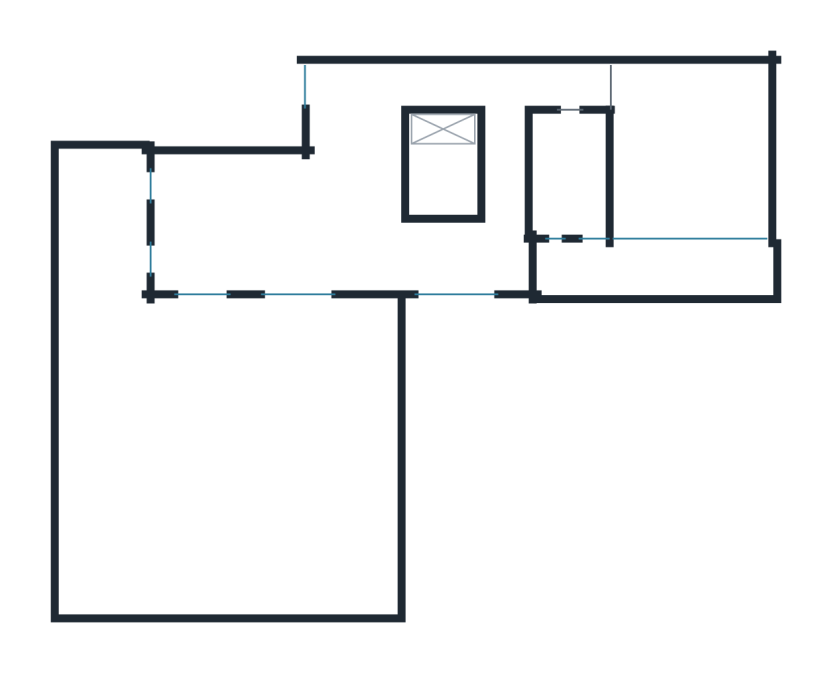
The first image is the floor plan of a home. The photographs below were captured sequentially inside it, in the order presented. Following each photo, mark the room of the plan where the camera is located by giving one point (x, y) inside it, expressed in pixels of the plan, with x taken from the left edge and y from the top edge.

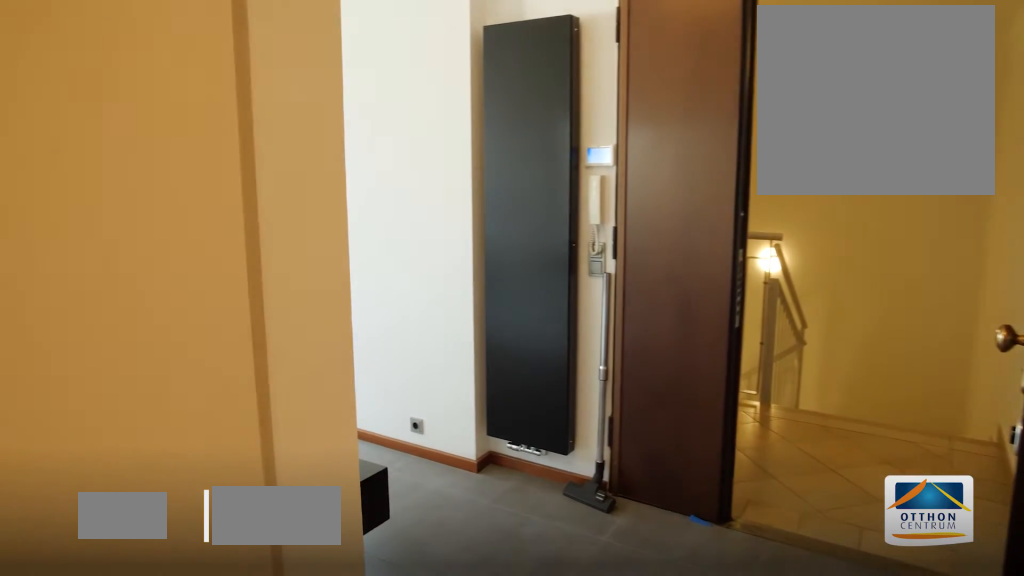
(354, 94)
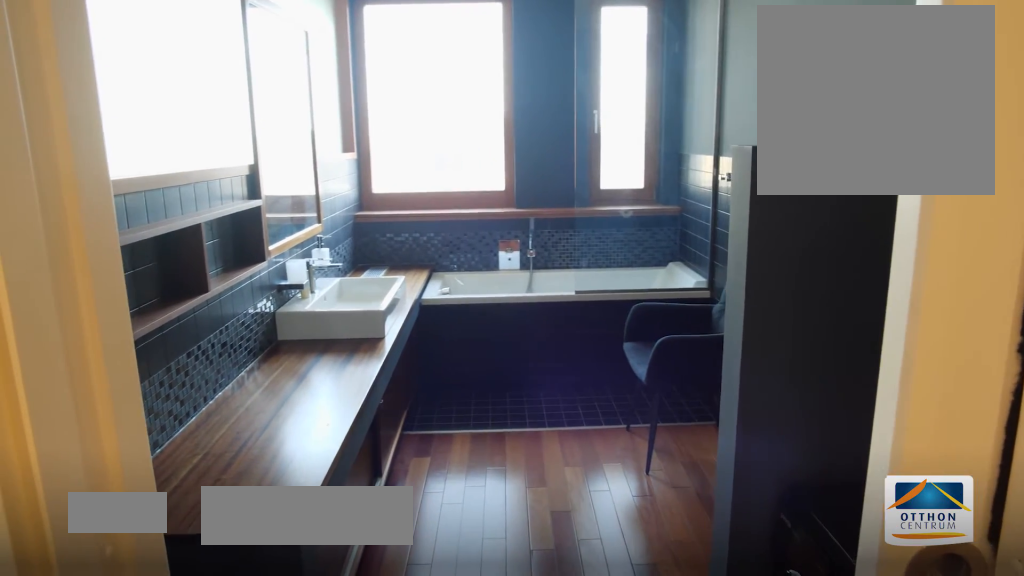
(569, 169)
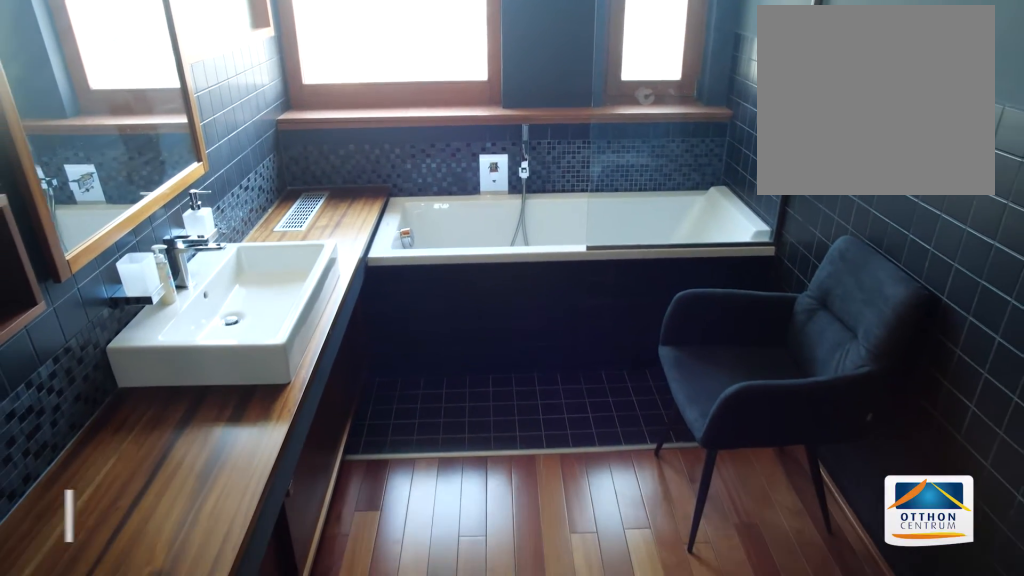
(569, 170)
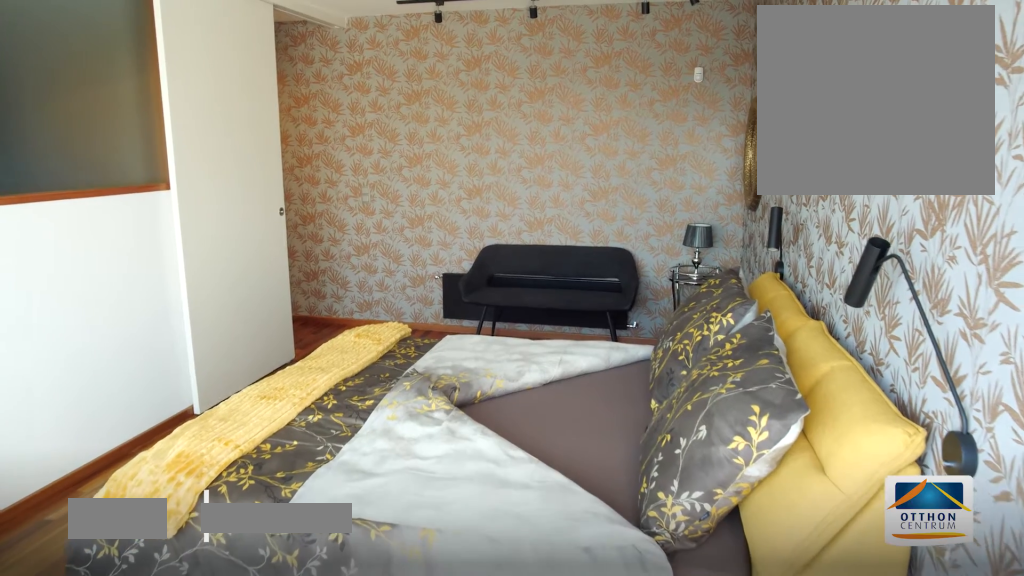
(693, 170)
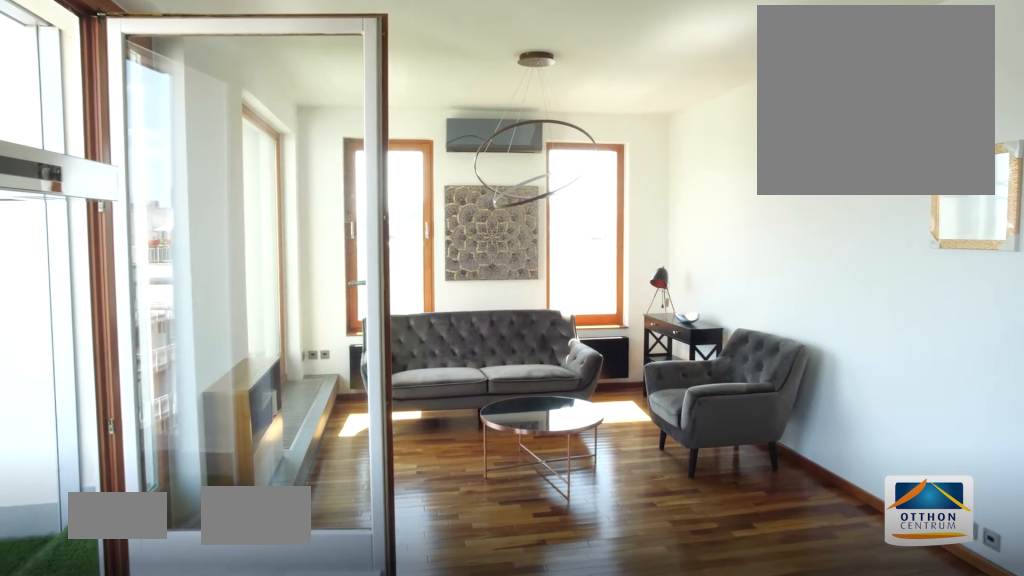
(239, 217)
